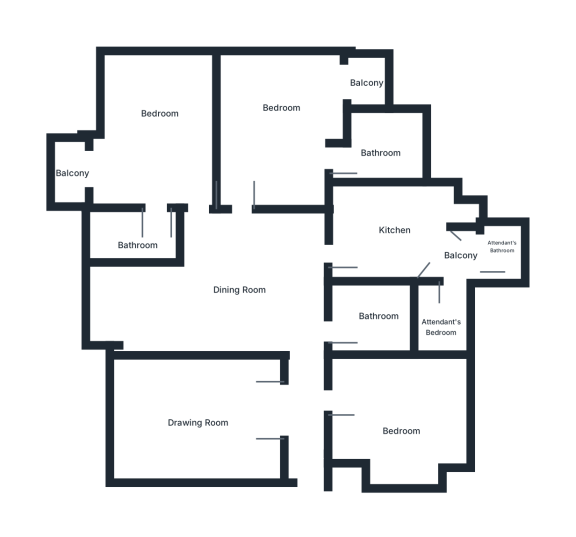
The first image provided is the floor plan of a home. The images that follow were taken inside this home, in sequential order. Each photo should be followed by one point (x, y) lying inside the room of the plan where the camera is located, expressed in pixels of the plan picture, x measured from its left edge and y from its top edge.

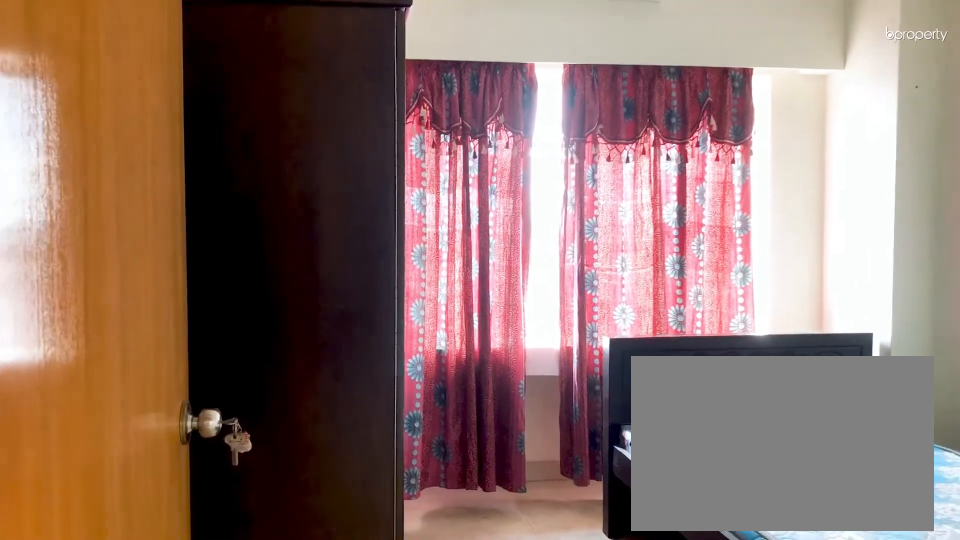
(357, 410)
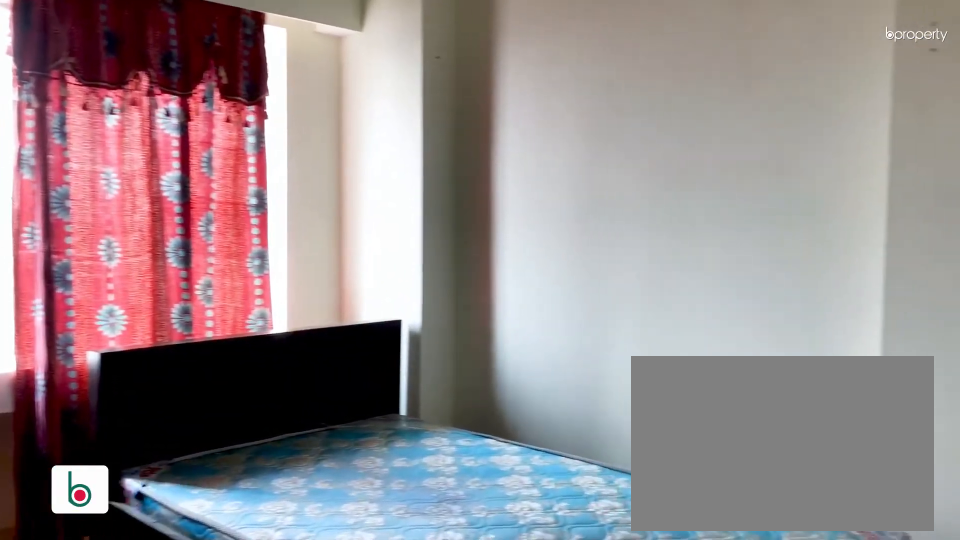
(413, 417)
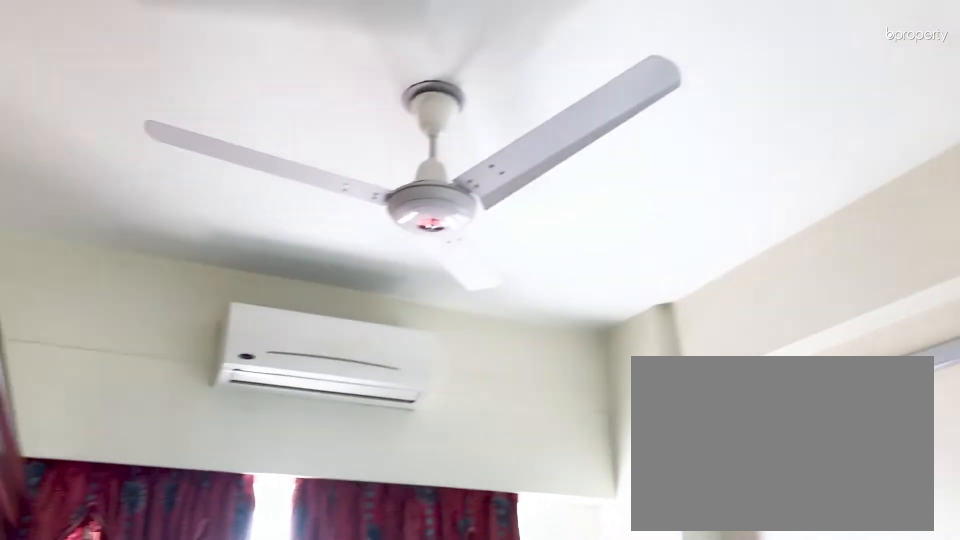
(413, 417)
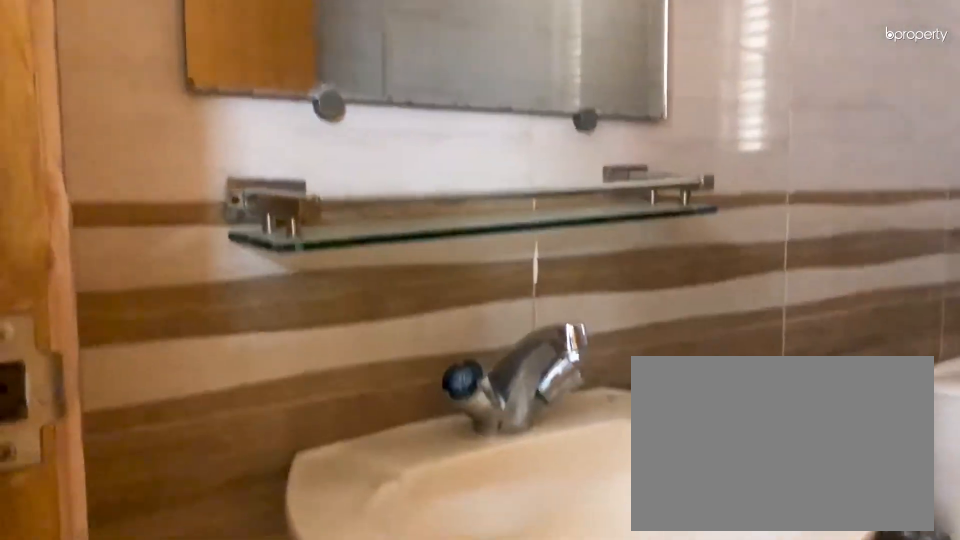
(369, 318)
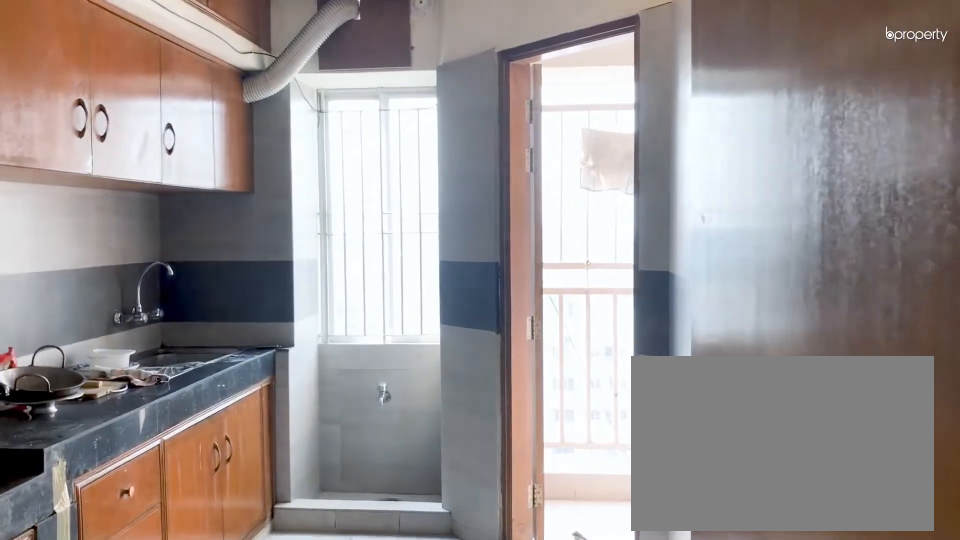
(363, 248)
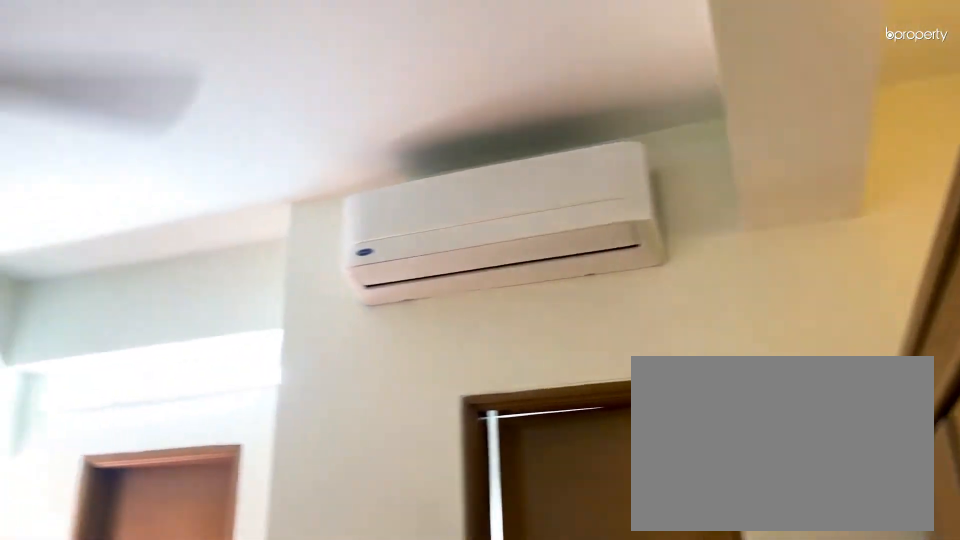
(282, 117)
